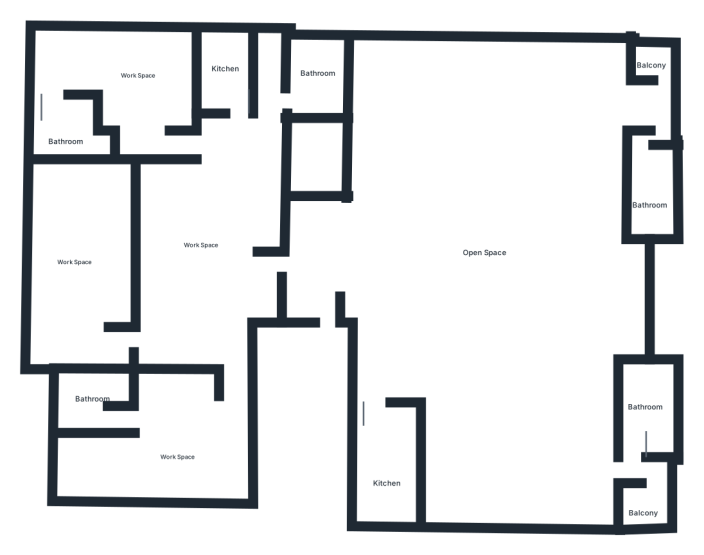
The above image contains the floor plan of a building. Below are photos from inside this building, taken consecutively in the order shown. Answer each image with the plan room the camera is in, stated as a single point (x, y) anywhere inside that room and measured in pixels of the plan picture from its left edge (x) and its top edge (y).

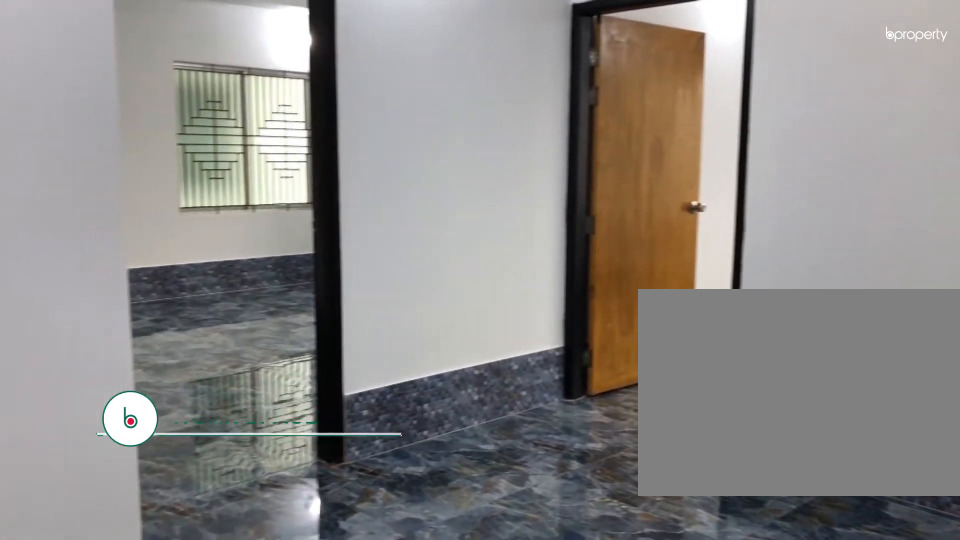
(213, 228)
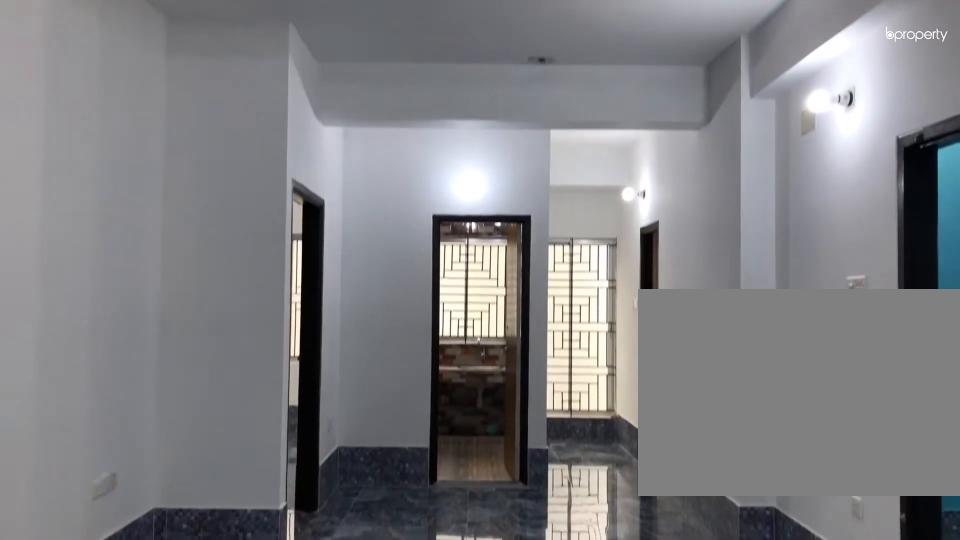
(214, 229)
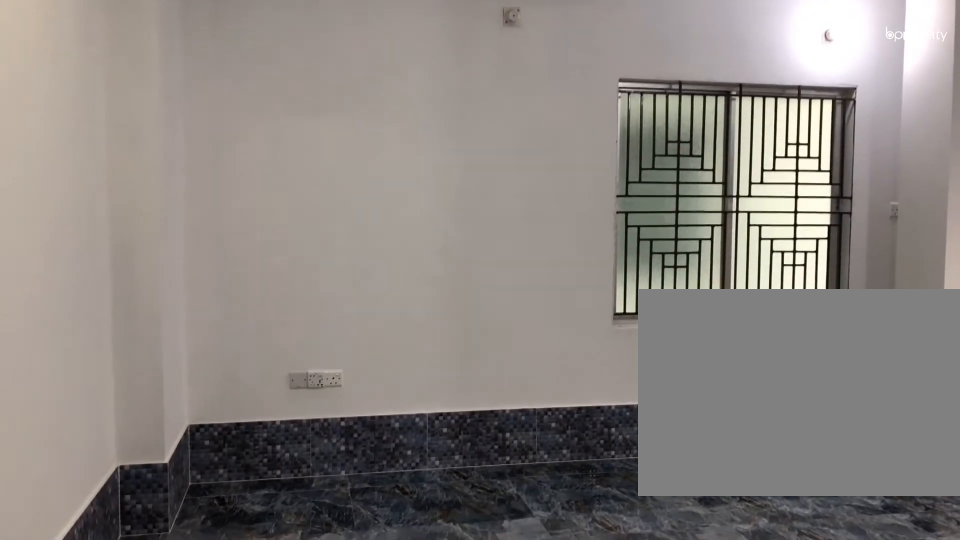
(181, 434)
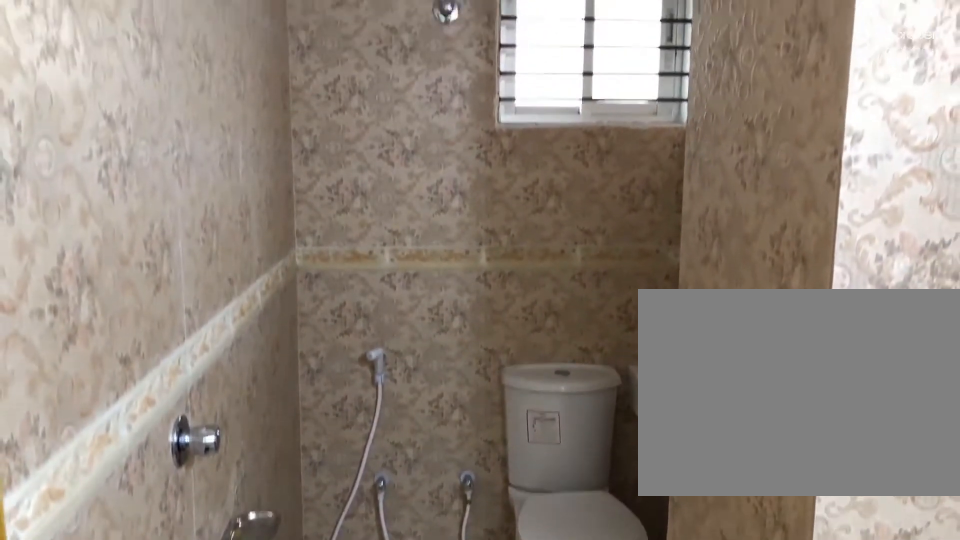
(88, 405)
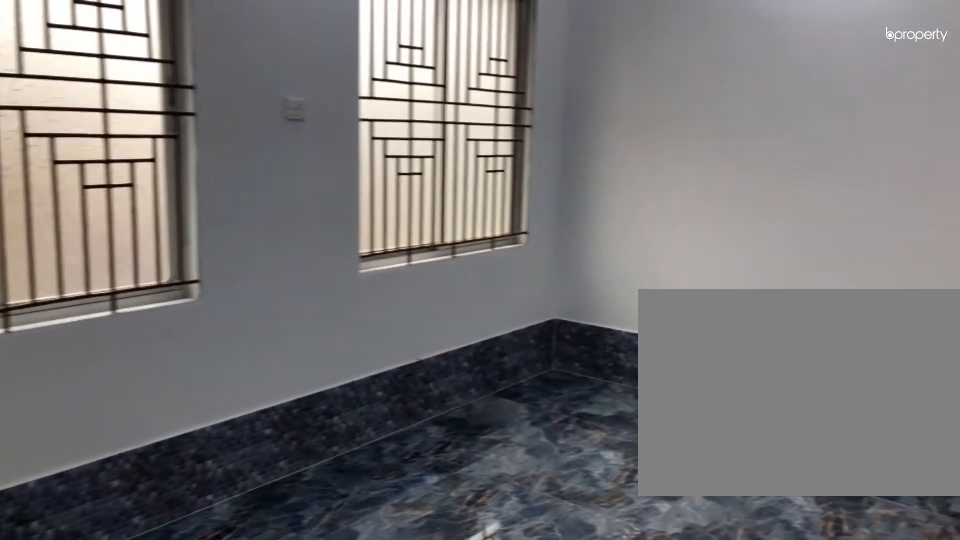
(91, 249)
